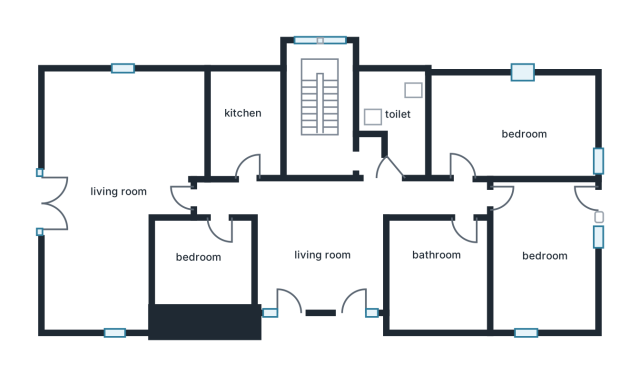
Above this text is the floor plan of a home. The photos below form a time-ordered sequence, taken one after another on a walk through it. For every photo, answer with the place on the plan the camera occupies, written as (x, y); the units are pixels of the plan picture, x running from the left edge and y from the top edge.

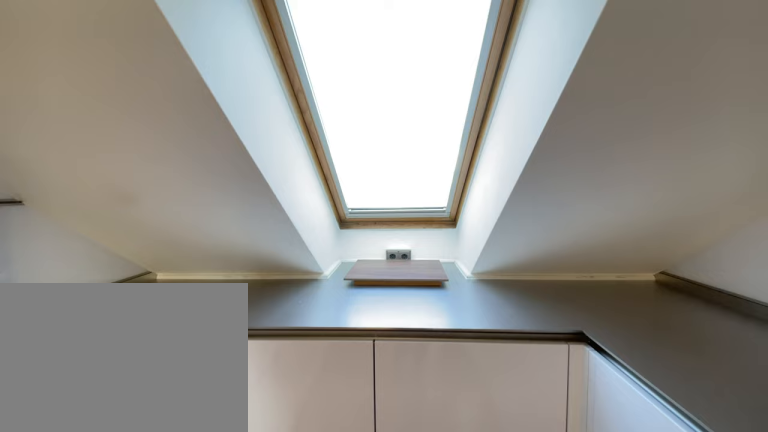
(242, 150)
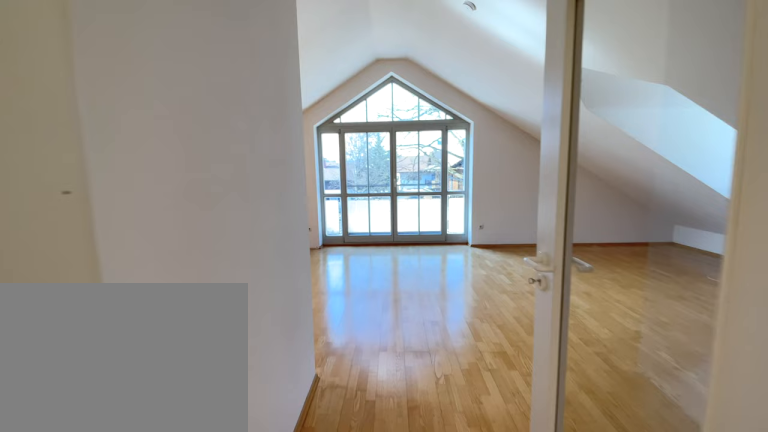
(132, 196)
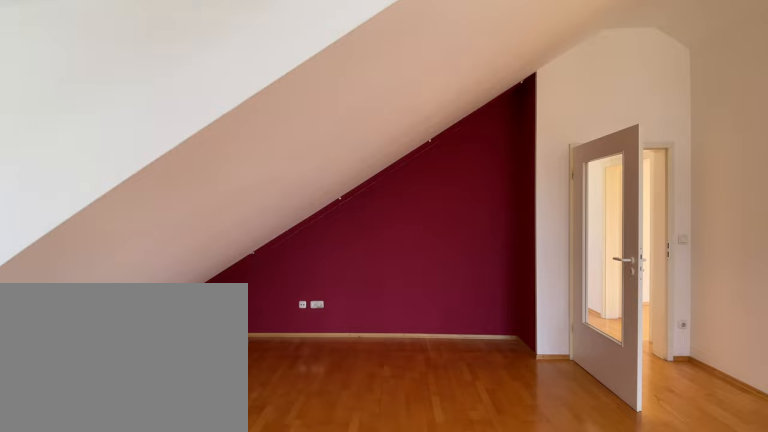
(140, 149)
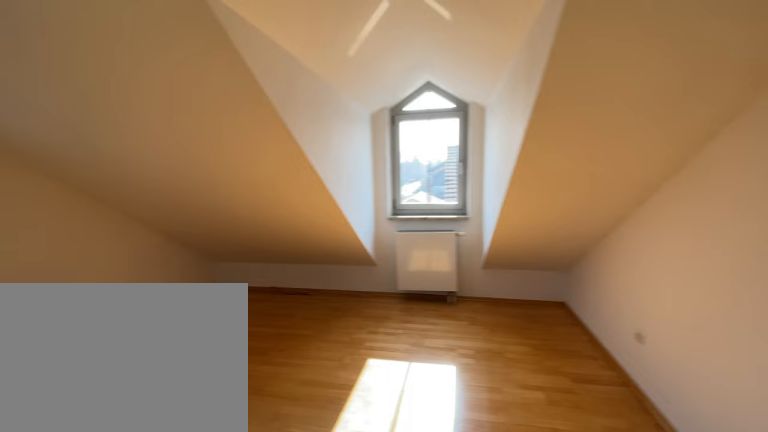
(522, 248)
